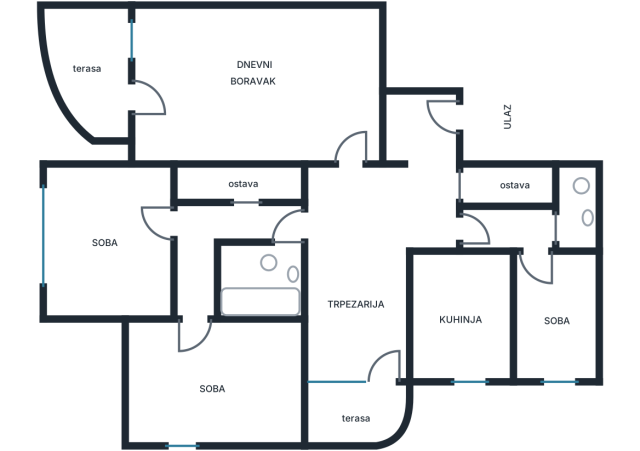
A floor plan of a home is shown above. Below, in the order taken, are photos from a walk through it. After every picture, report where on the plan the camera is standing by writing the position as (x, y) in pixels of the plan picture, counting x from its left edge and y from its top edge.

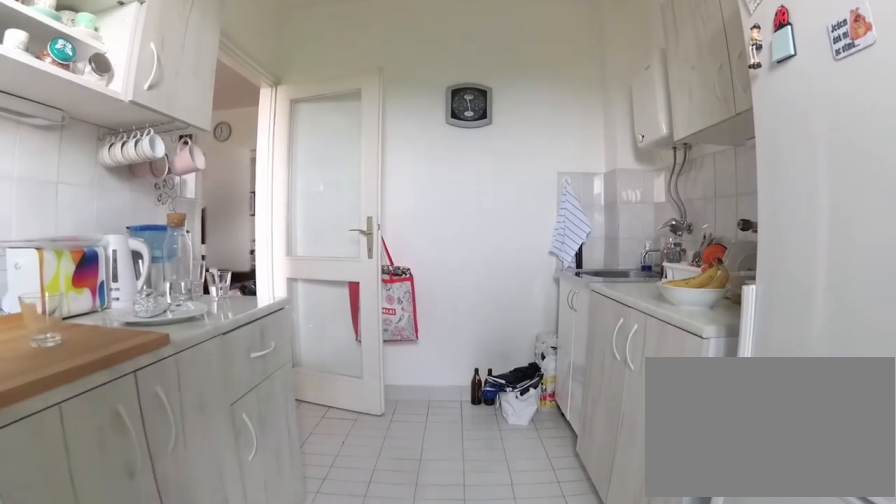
(465, 384)
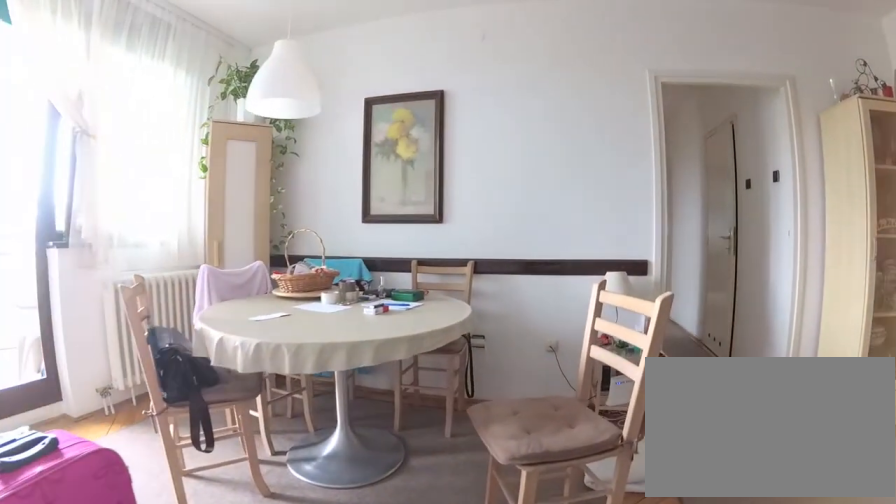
(430, 281)
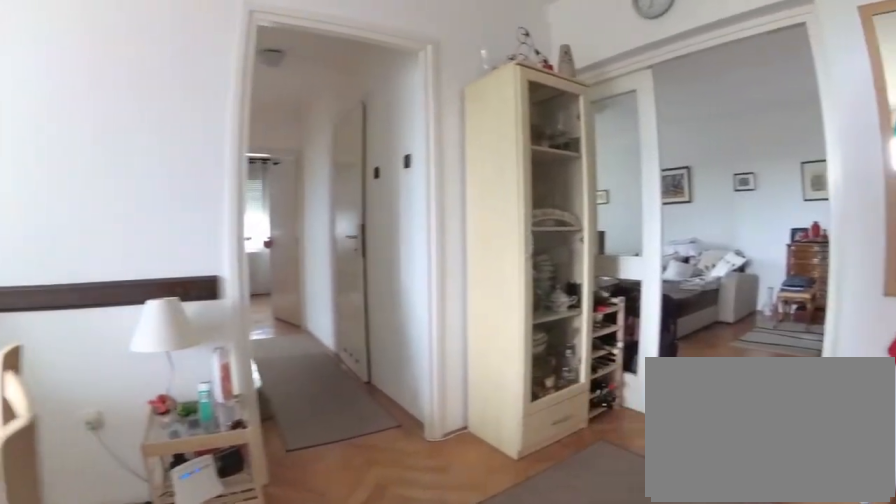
(382, 287)
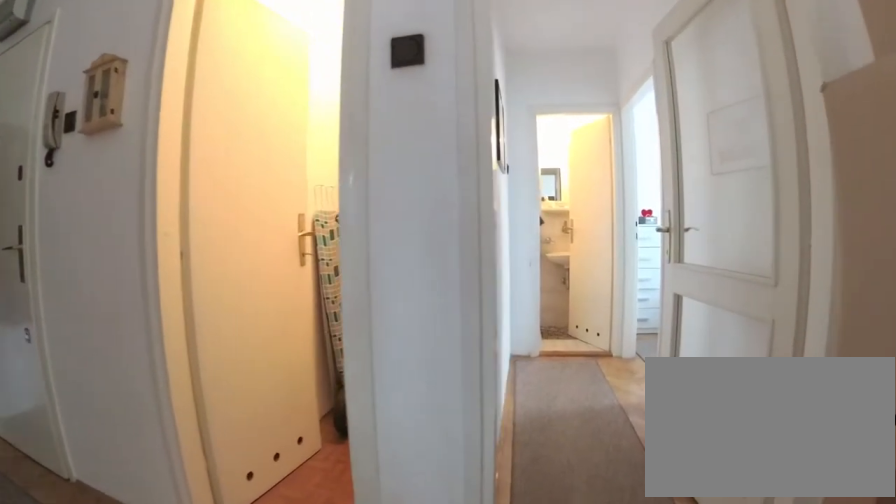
(395, 231)
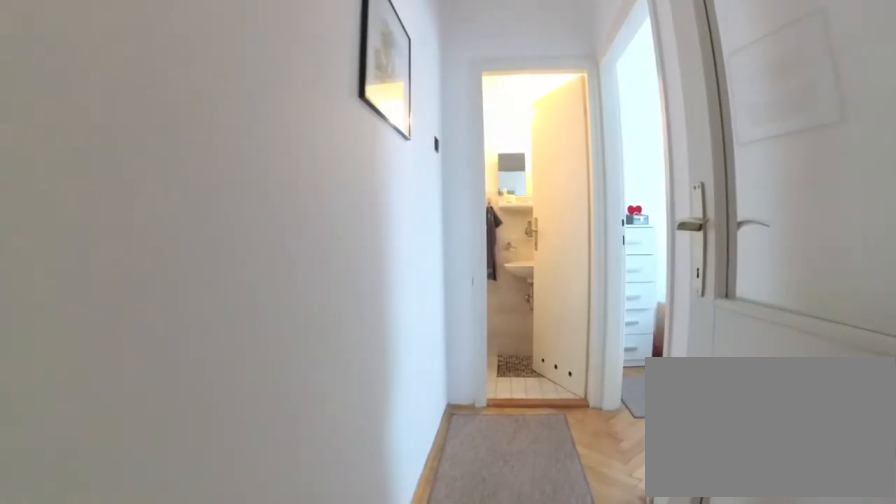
(434, 230)
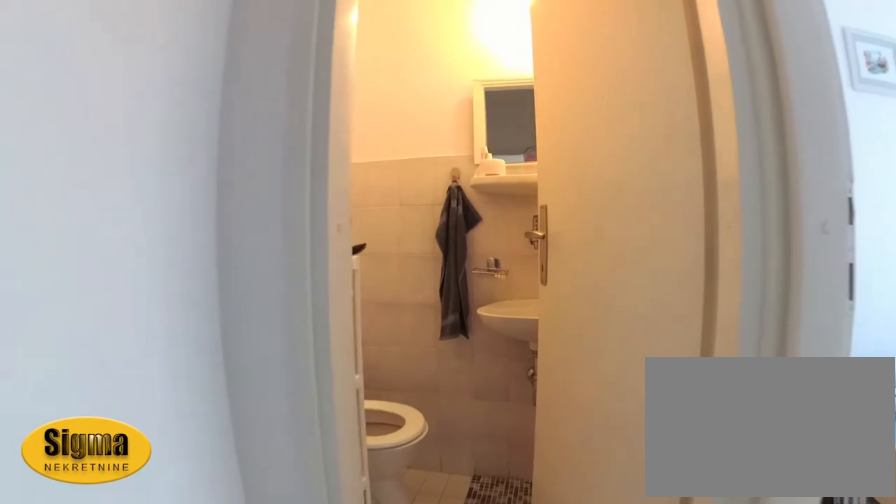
(504, 232)
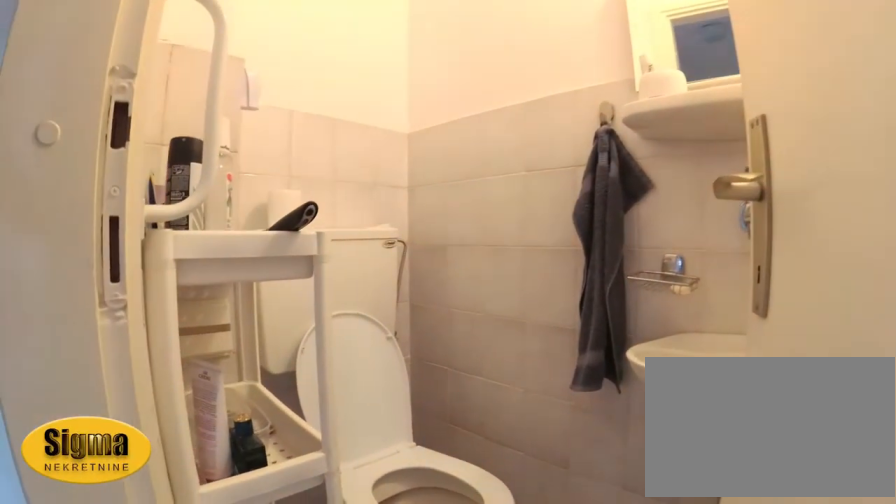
(537, 236)
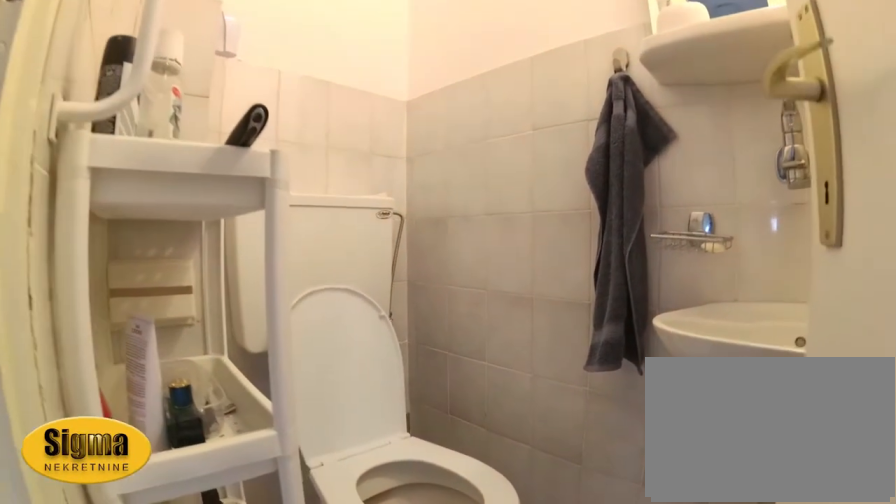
(547, 240)
